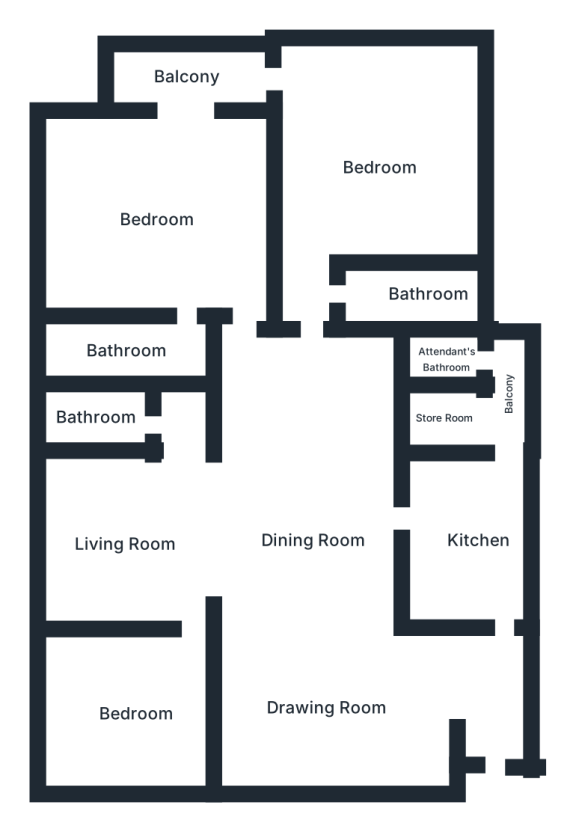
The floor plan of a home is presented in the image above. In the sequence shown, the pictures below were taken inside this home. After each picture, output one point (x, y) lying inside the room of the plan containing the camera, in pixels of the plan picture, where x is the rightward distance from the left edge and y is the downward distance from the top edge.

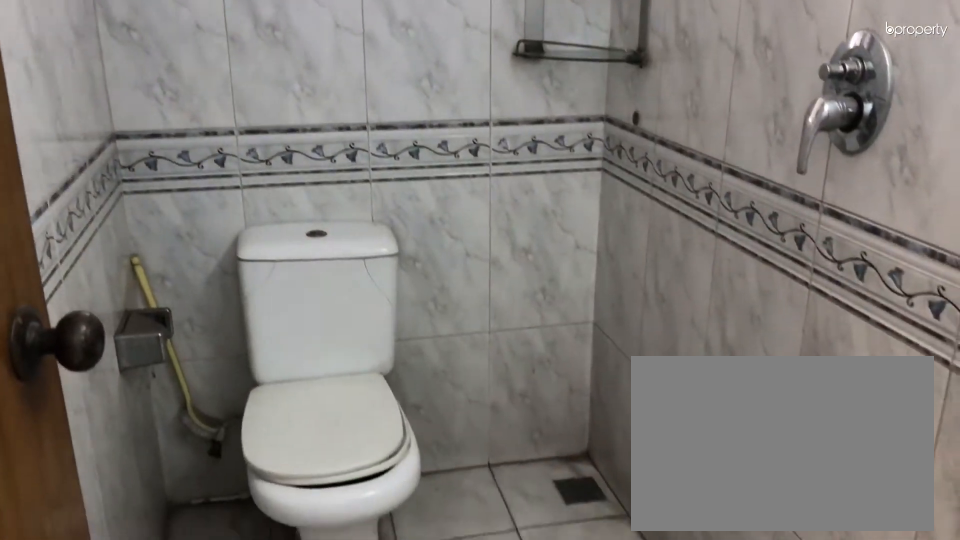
(108, 417)
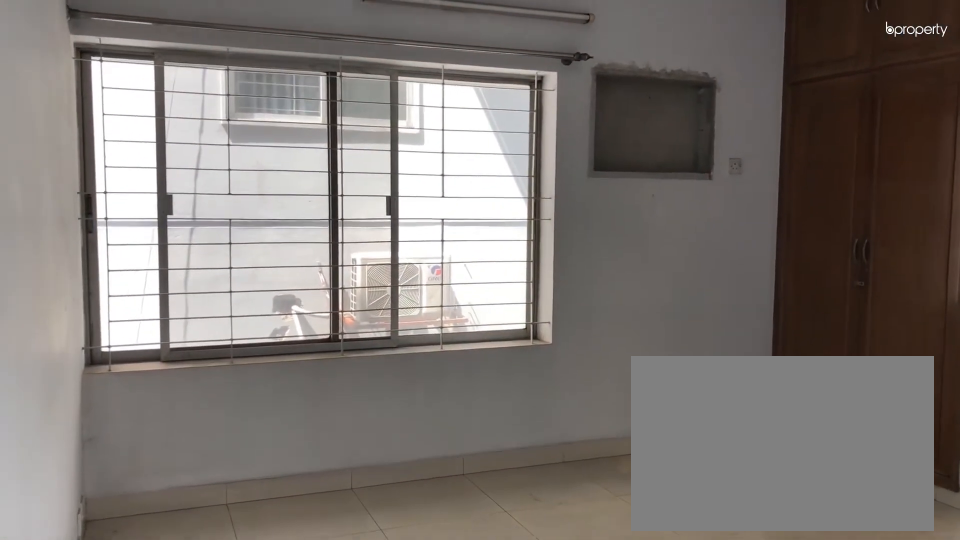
(161, 216)
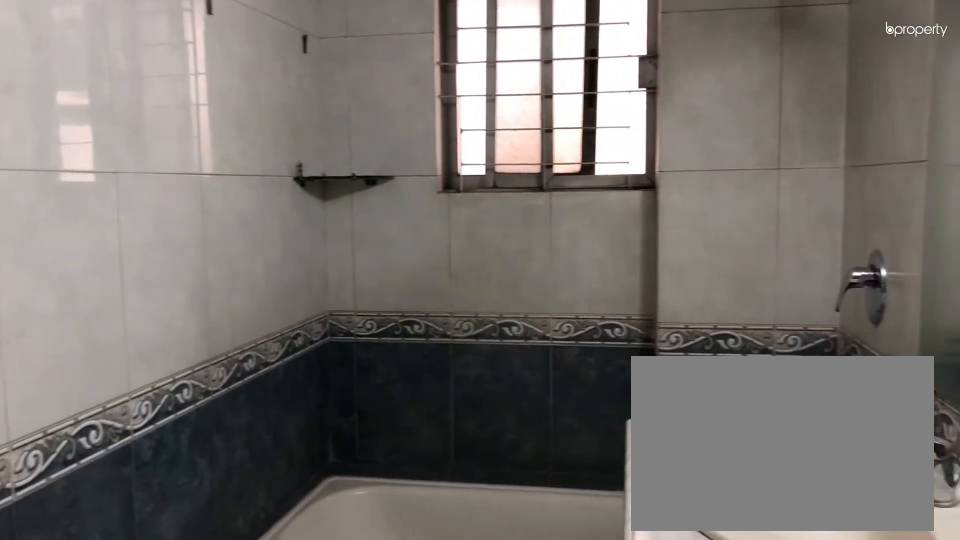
(125, 347)
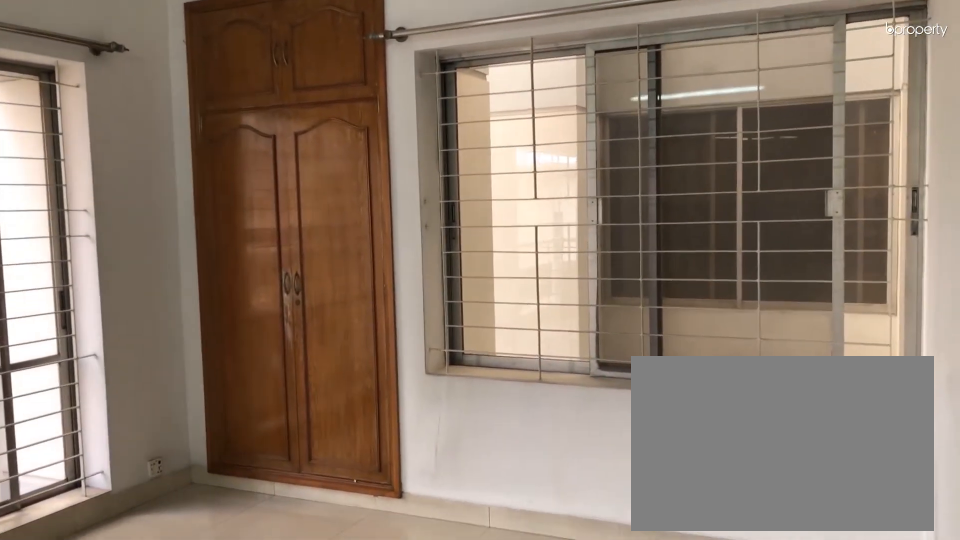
(392, 163)
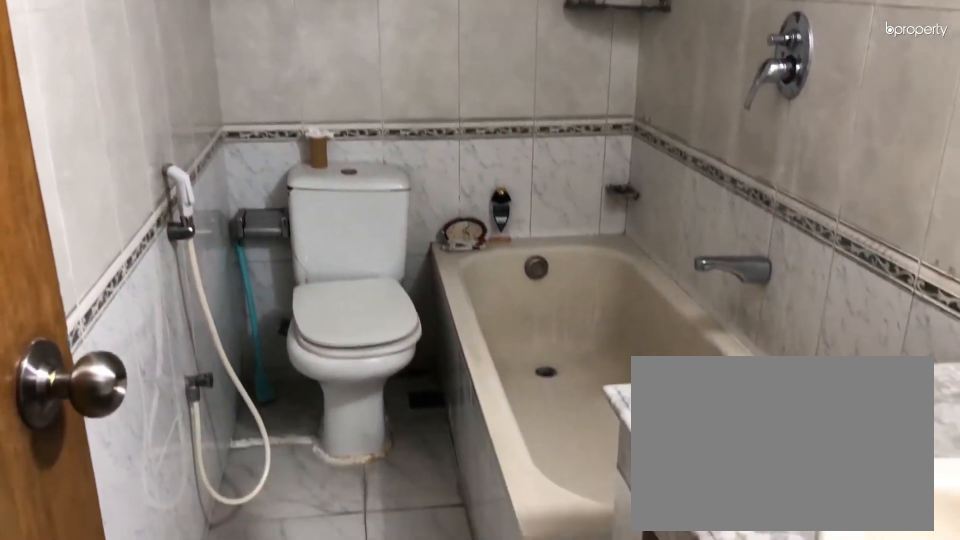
(406, 282)
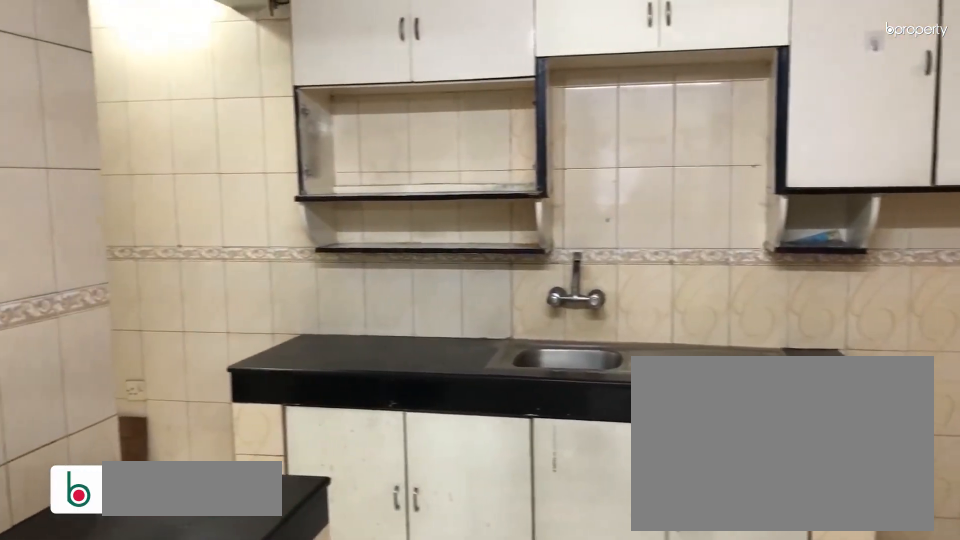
(478, 537)
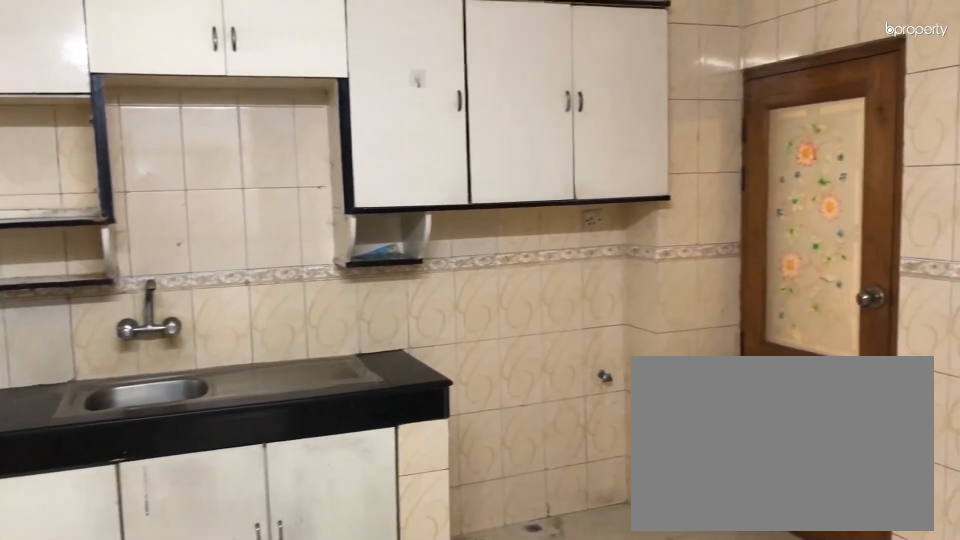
(478, 537)
